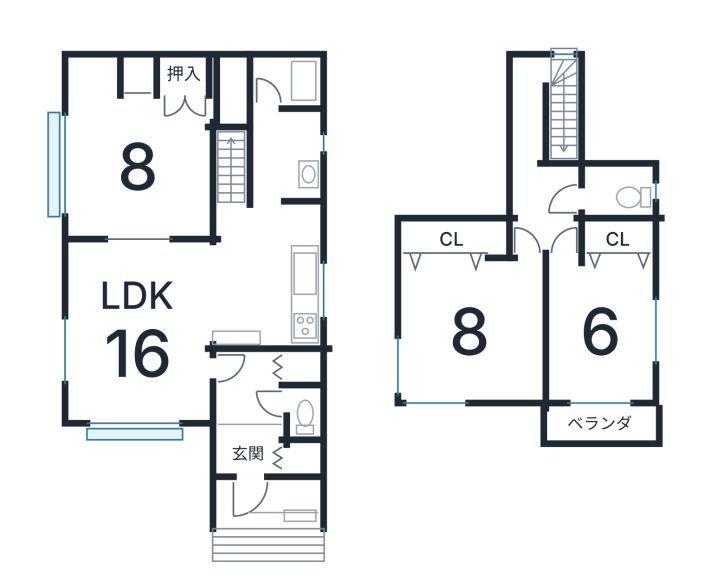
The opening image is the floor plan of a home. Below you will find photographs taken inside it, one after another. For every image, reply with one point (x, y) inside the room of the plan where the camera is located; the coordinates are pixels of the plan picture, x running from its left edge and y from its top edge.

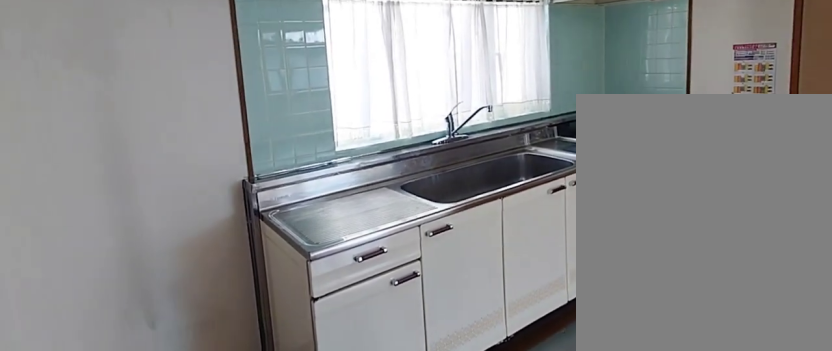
(262, 276)
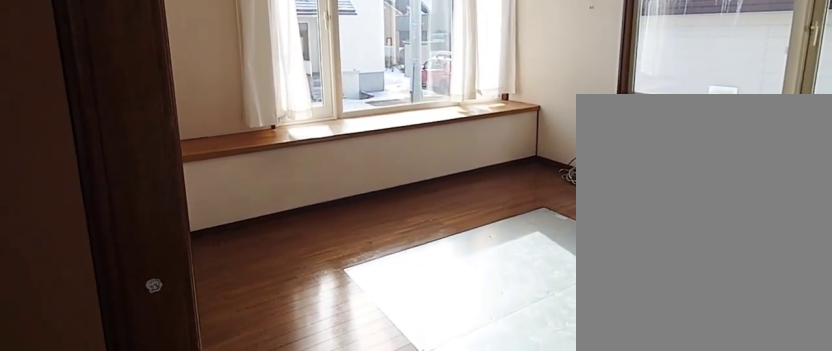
(143, 352)
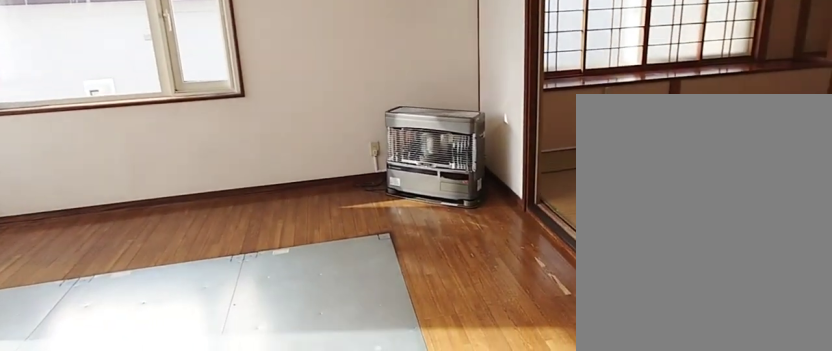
(143, 352)
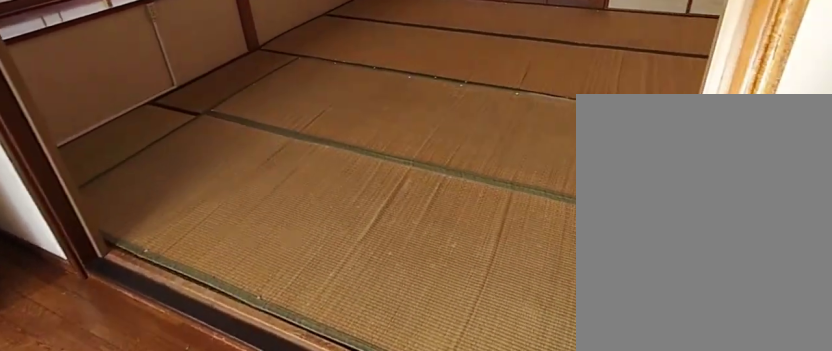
(132, 165)
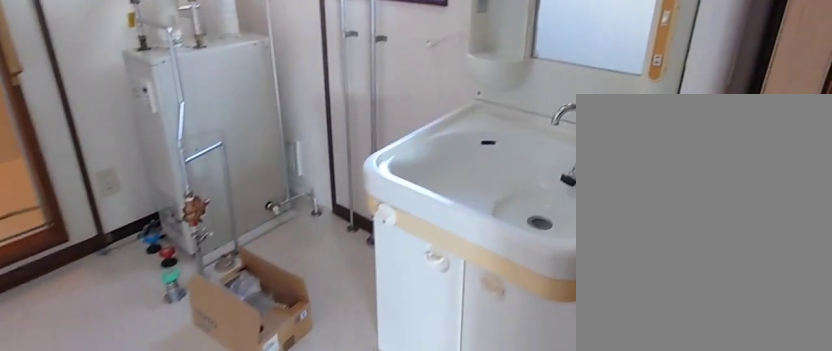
(293, 165)
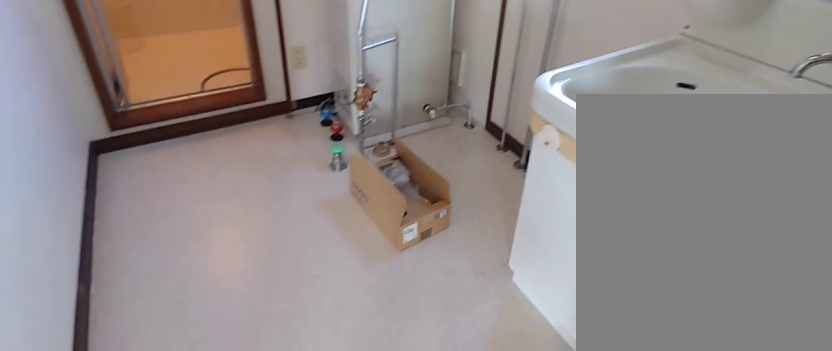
(293, 165)
